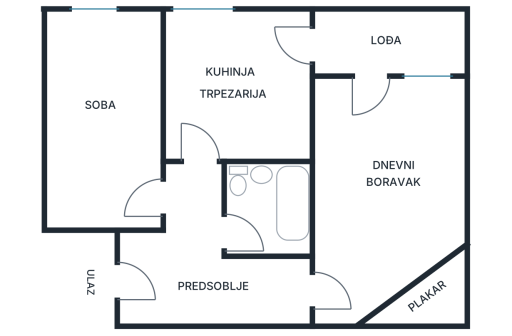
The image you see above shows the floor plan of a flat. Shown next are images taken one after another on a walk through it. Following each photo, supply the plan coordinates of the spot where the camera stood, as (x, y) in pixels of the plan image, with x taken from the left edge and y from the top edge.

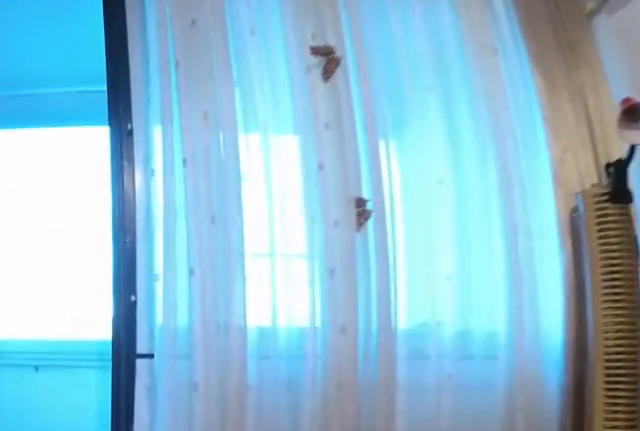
(357, 196)
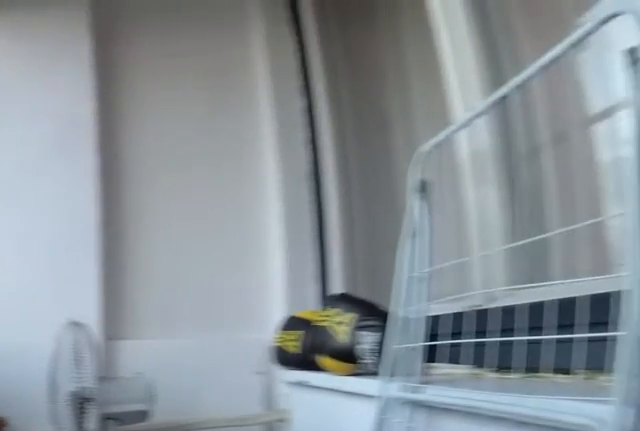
(362, 50)
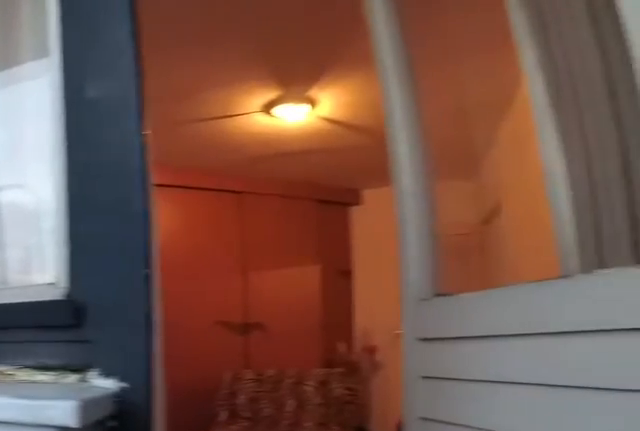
(367, 47)
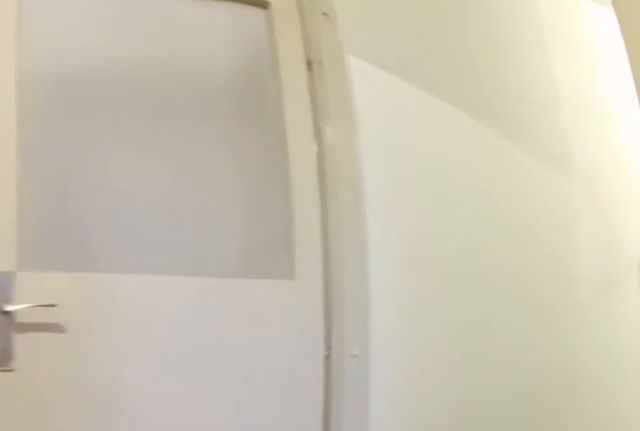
(344, 263)
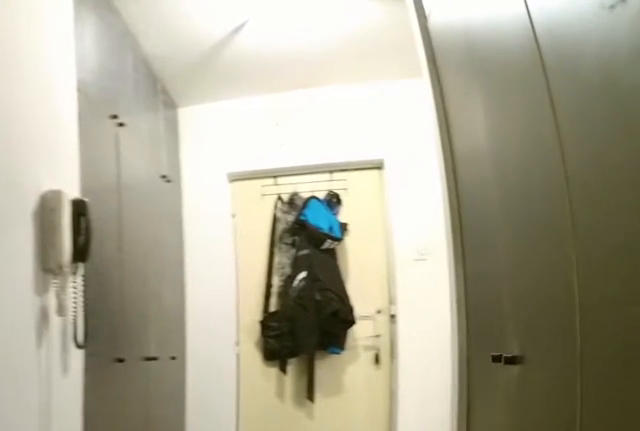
(323, 288)
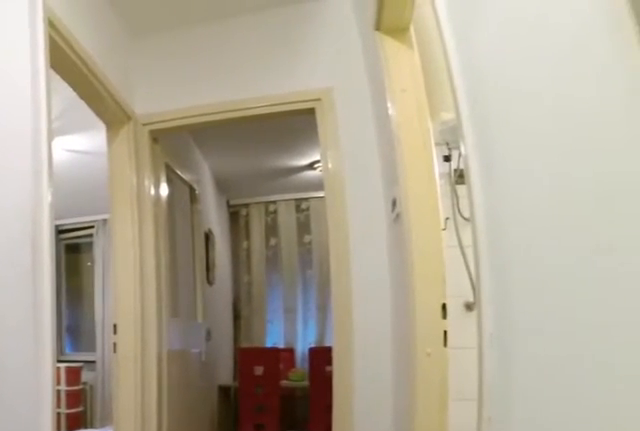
(192, 301)
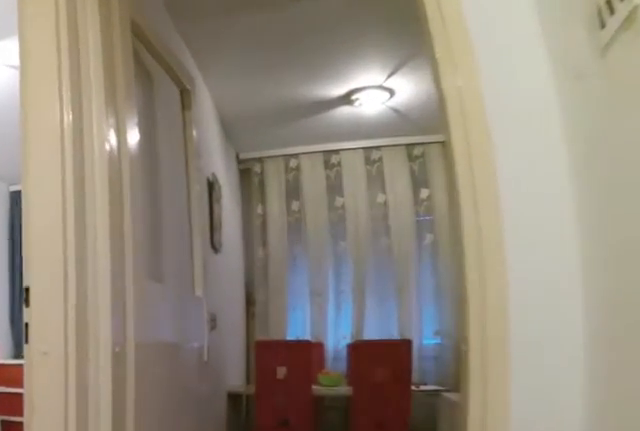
(193, 222)
